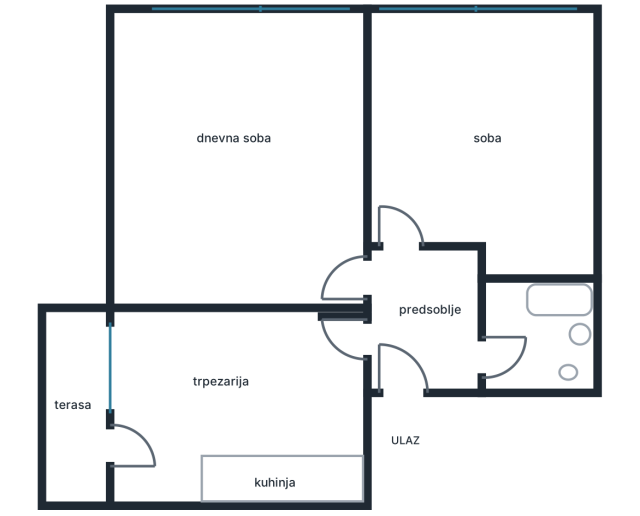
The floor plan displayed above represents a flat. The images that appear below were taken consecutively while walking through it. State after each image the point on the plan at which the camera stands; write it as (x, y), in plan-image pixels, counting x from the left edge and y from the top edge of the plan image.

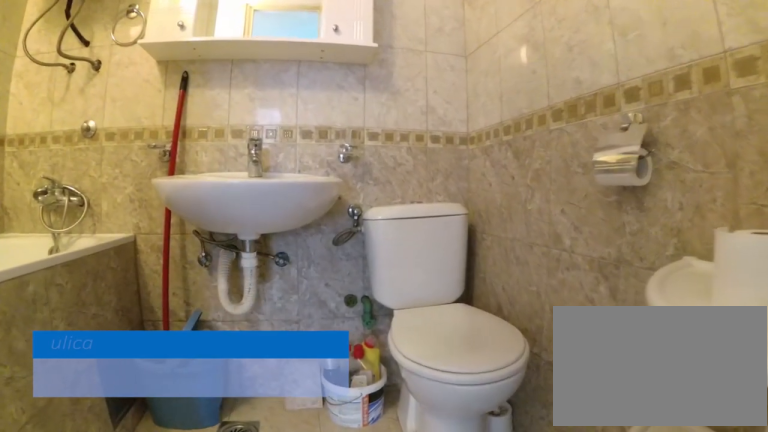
(496, 358)
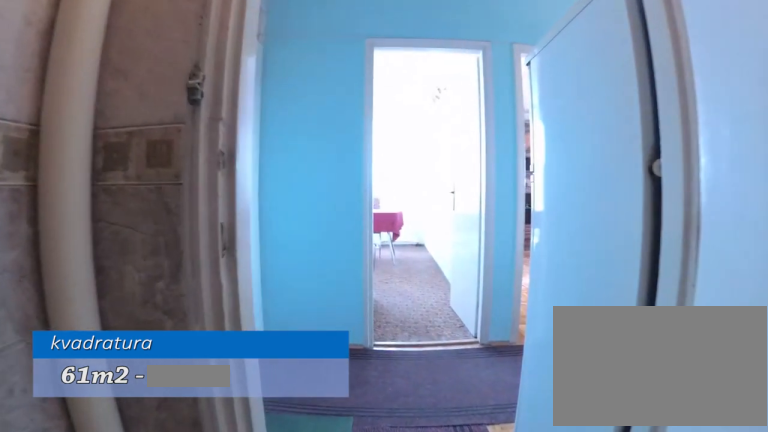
(543, 355)
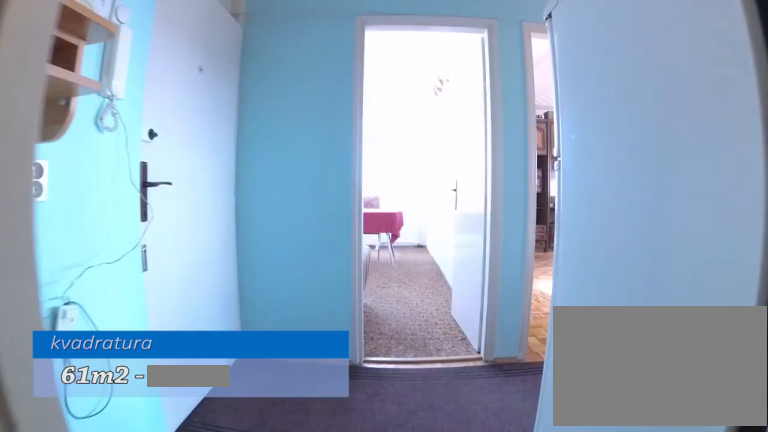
(532, 356)
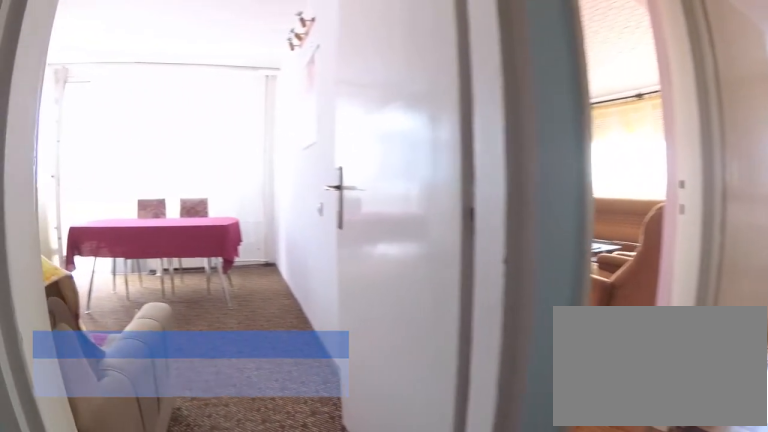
(414, 367)
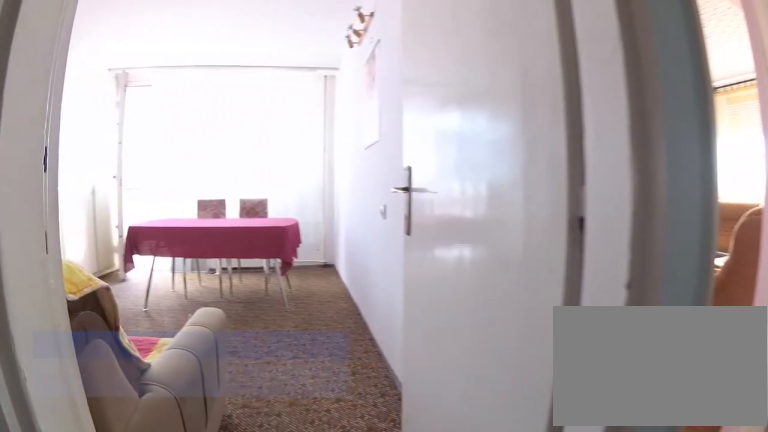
(410, 363)
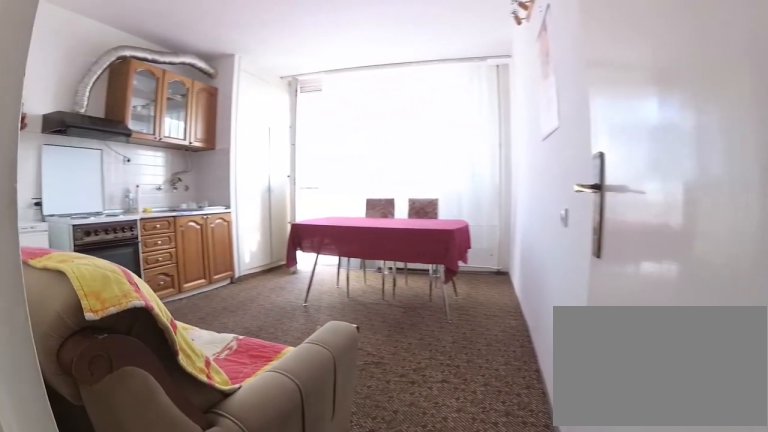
(397, 355)
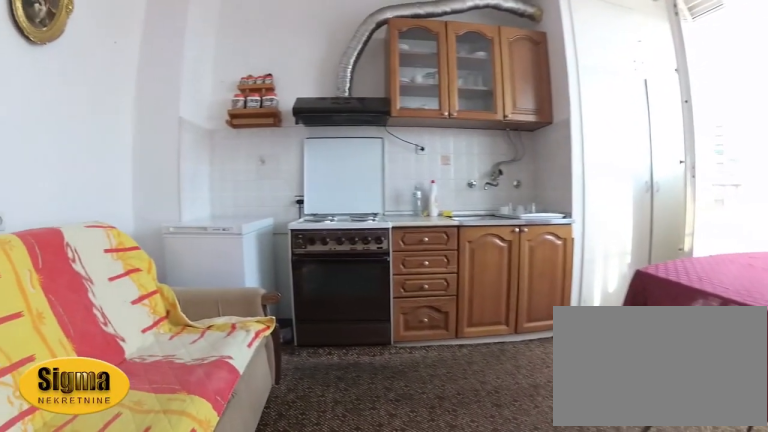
(298, 350)
